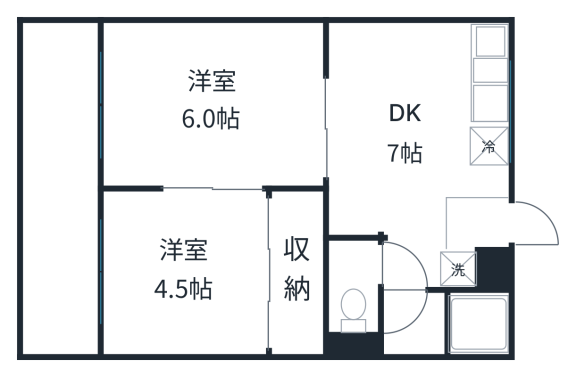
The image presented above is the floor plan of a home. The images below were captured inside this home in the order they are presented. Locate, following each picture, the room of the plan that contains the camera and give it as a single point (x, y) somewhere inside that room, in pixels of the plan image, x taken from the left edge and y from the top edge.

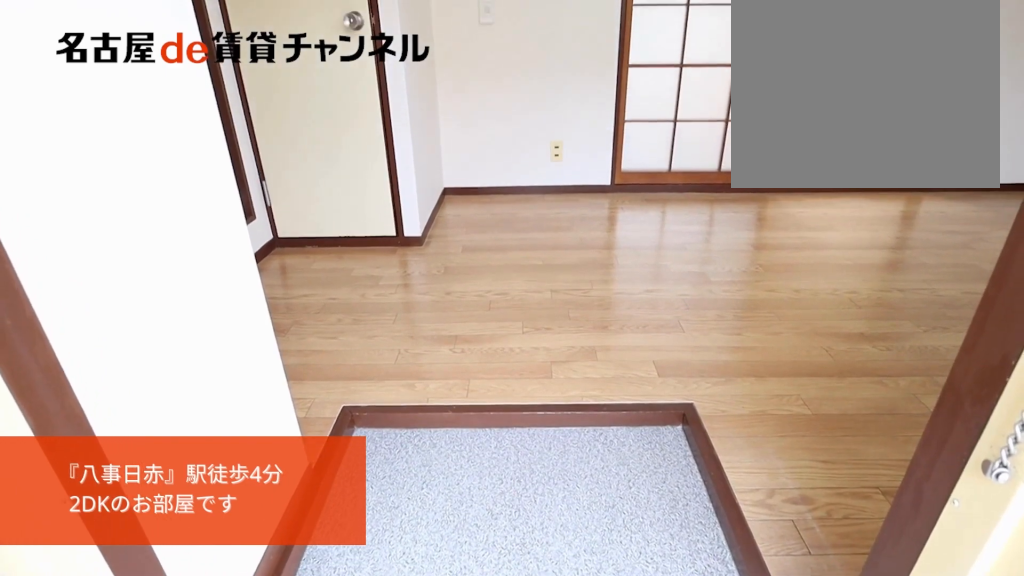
(479, 226)
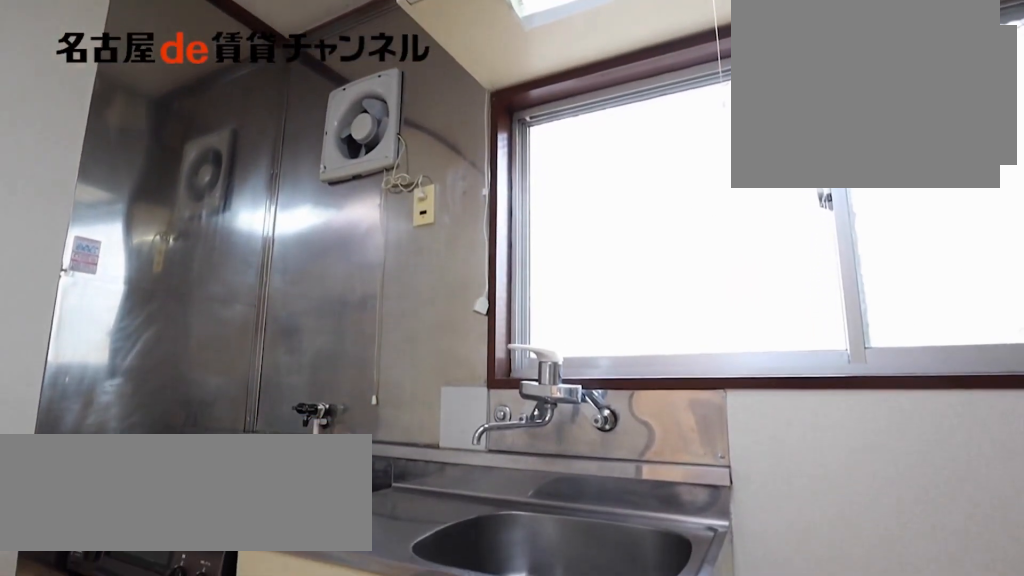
(487, 97)
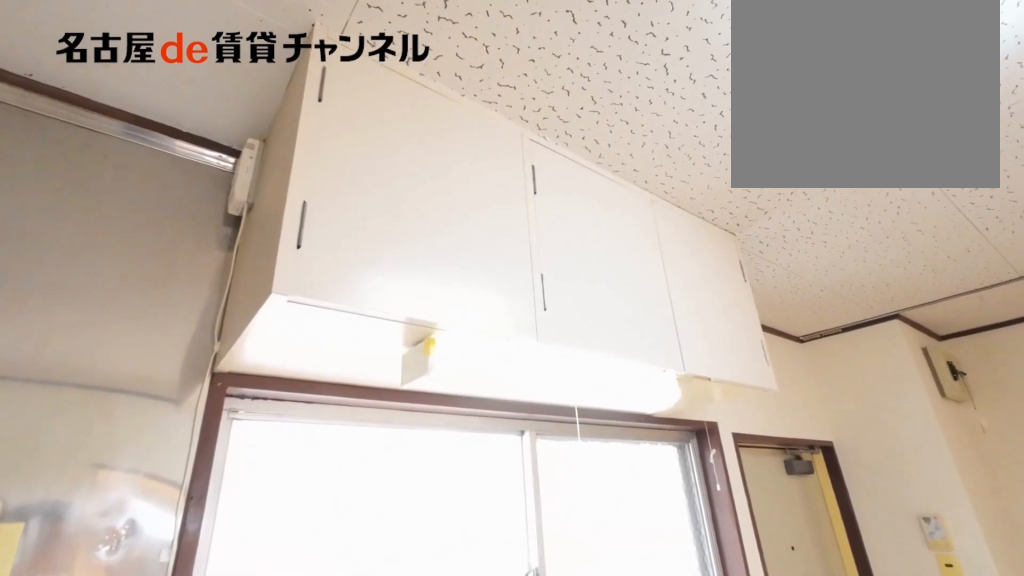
(487, 97)
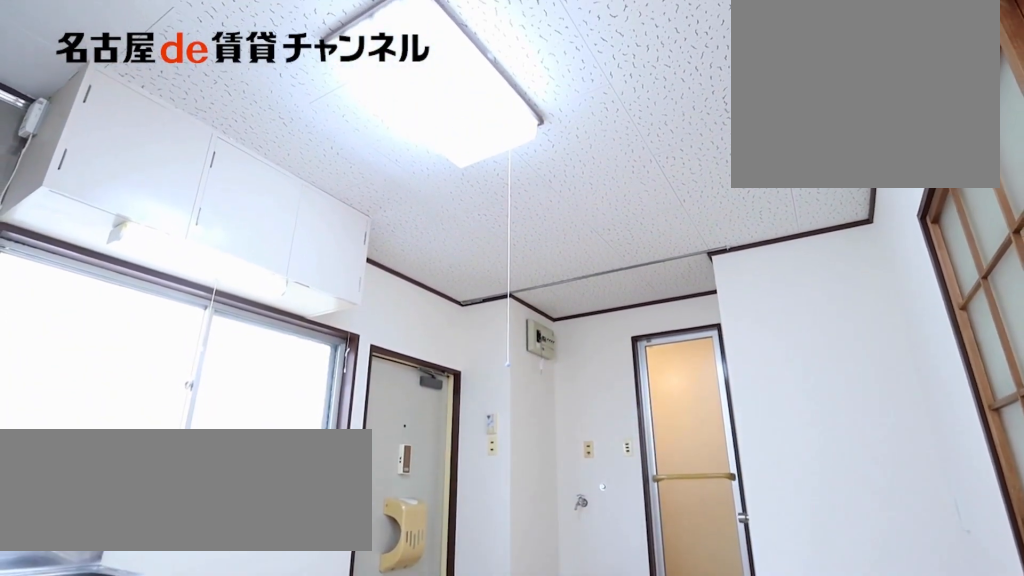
(426, 151)
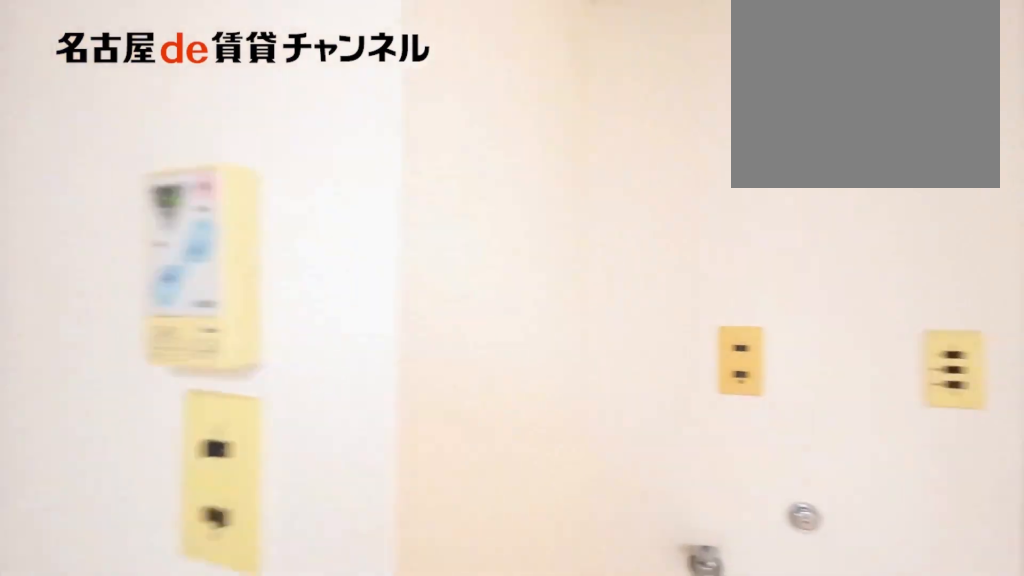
(426, 151)
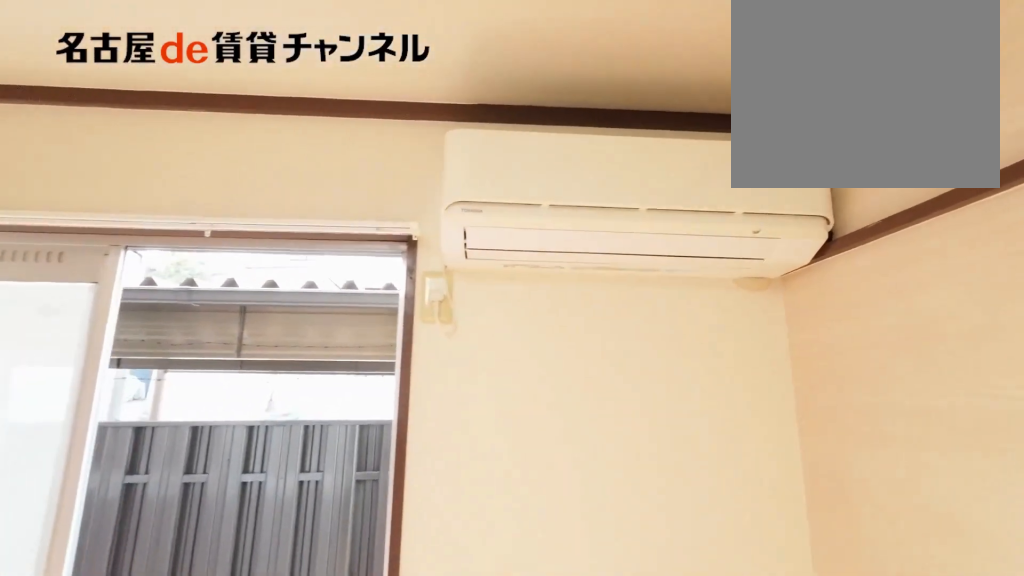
(213, 105)
